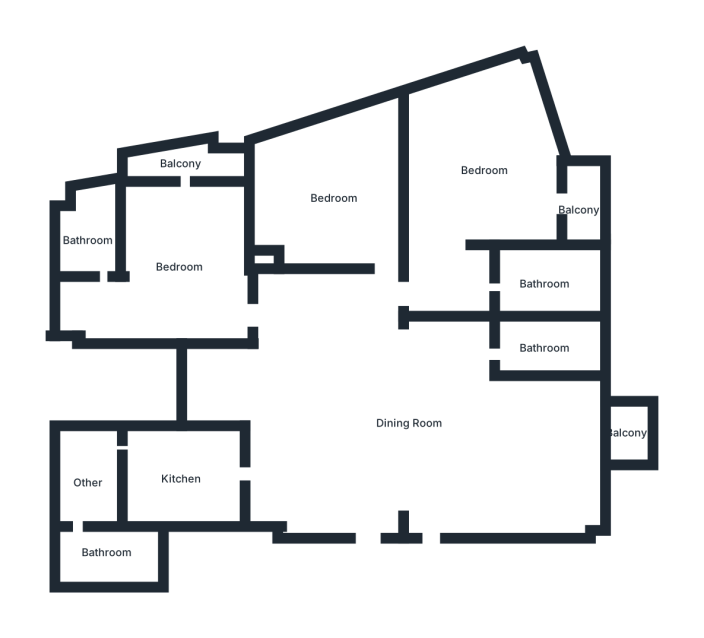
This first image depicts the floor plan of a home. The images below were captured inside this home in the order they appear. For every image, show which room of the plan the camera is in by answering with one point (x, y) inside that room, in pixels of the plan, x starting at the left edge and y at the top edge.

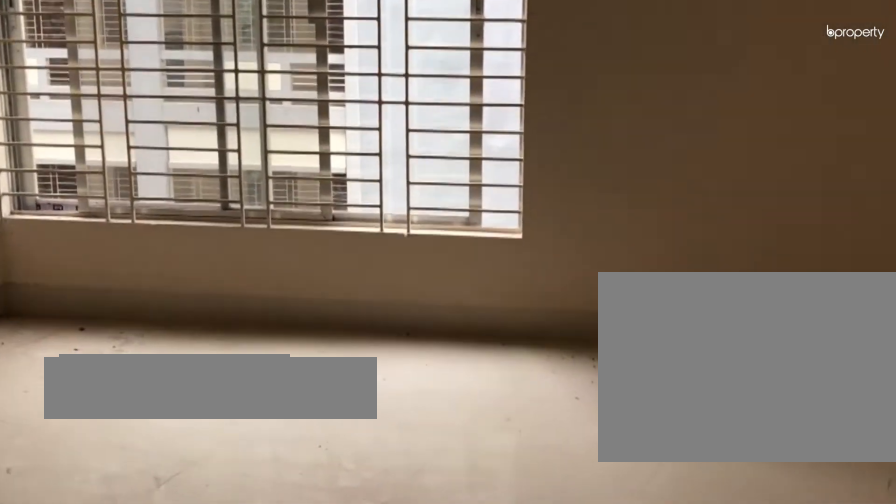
(333, 198)
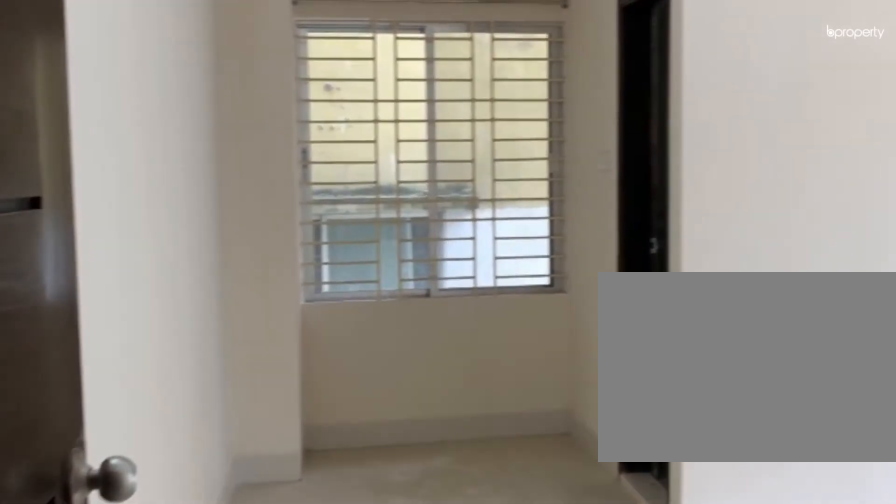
(178, 267)
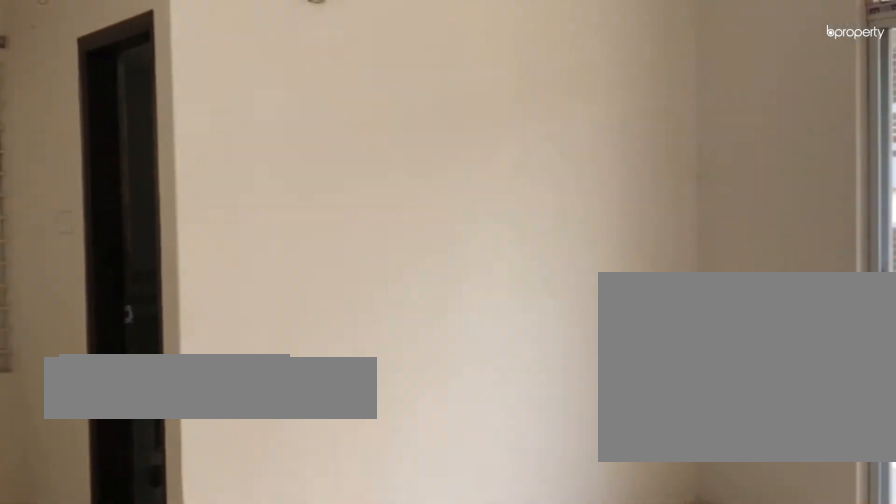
(178, 267)
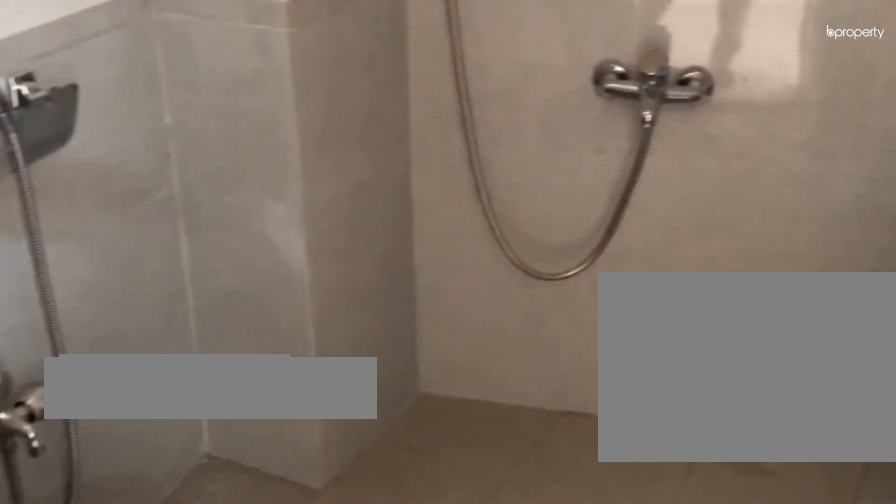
(88, 240)
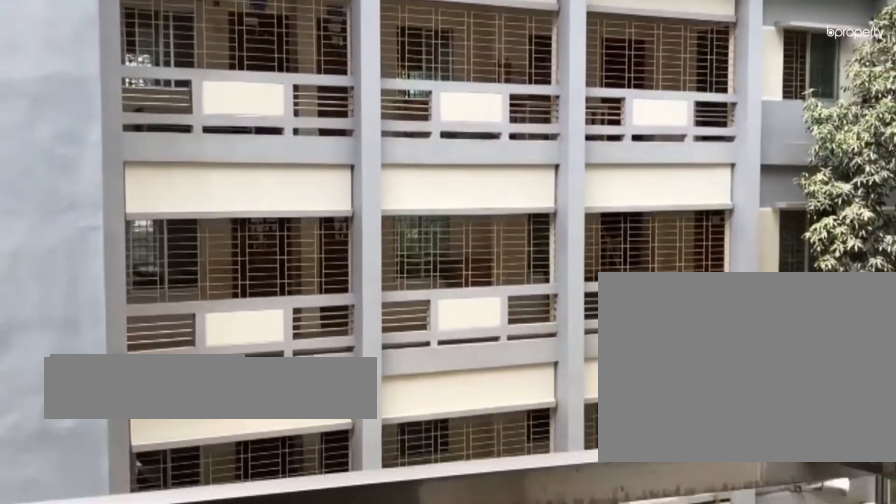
(176, 162)
